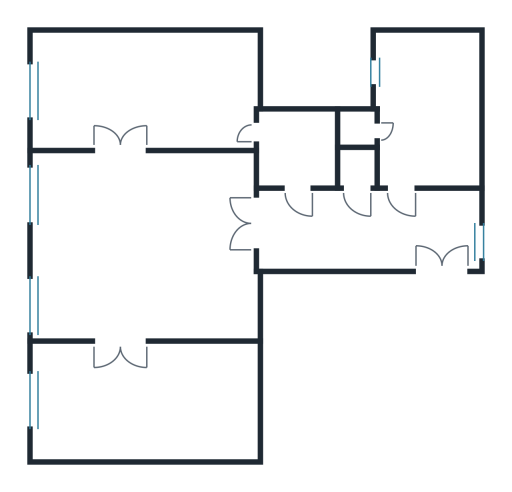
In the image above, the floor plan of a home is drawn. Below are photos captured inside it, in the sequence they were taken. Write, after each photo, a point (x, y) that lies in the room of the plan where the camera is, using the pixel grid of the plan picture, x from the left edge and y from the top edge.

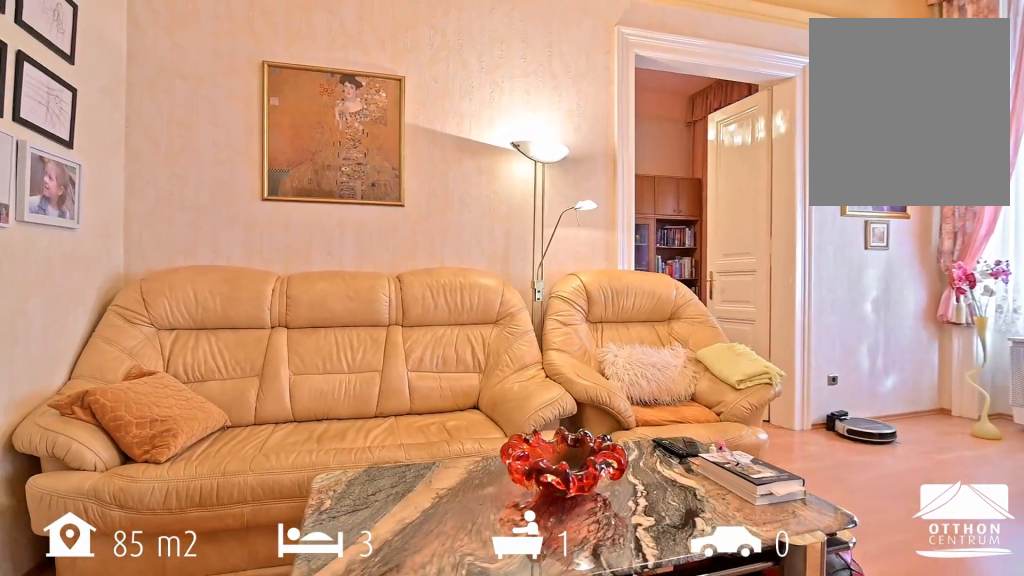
(148, 259)
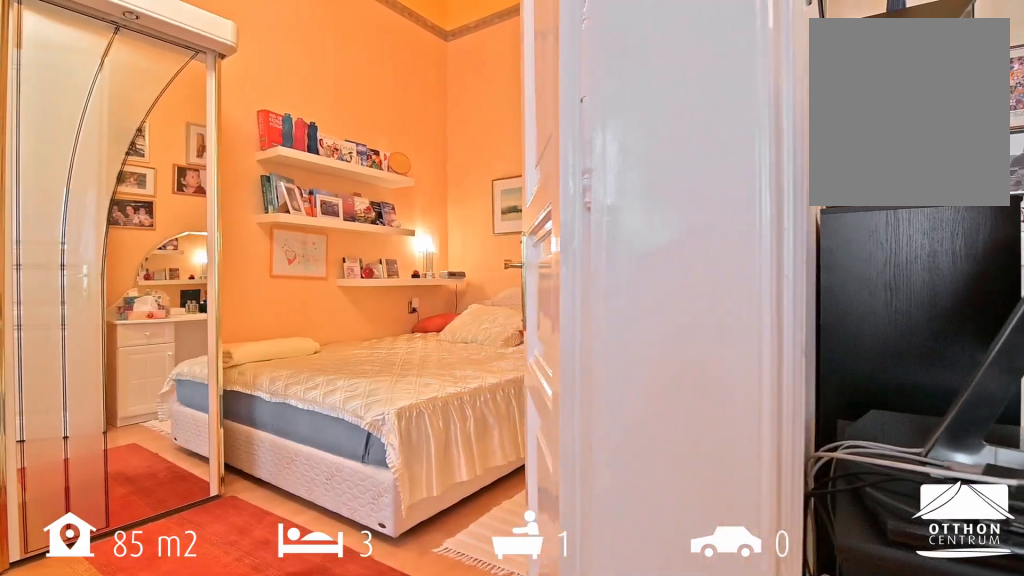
(148, 90)
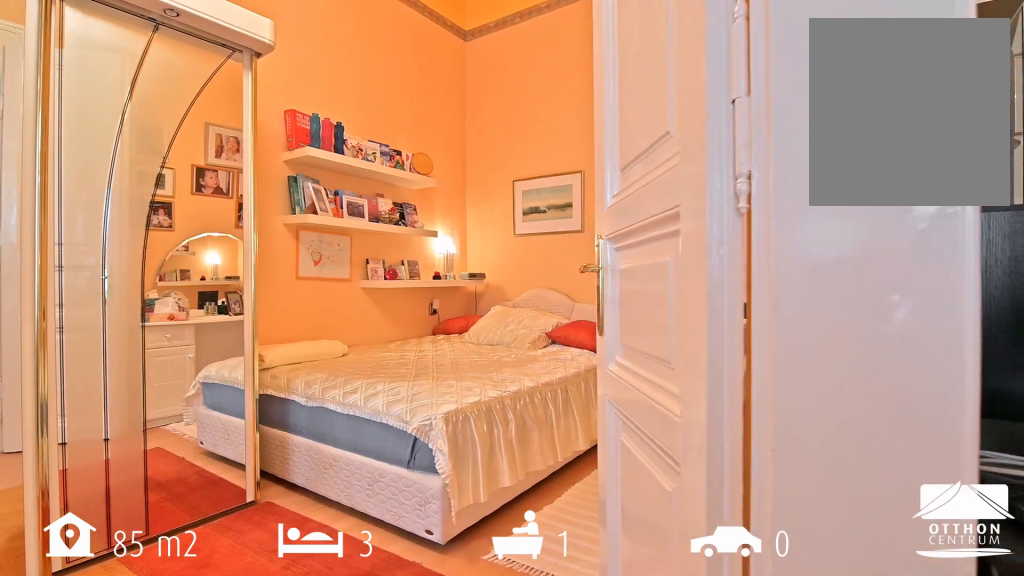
(148, 89)
